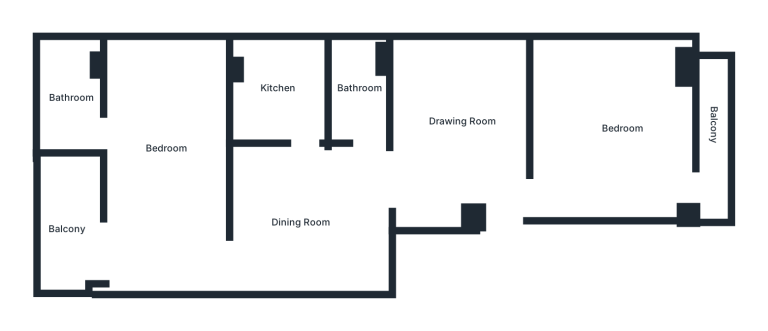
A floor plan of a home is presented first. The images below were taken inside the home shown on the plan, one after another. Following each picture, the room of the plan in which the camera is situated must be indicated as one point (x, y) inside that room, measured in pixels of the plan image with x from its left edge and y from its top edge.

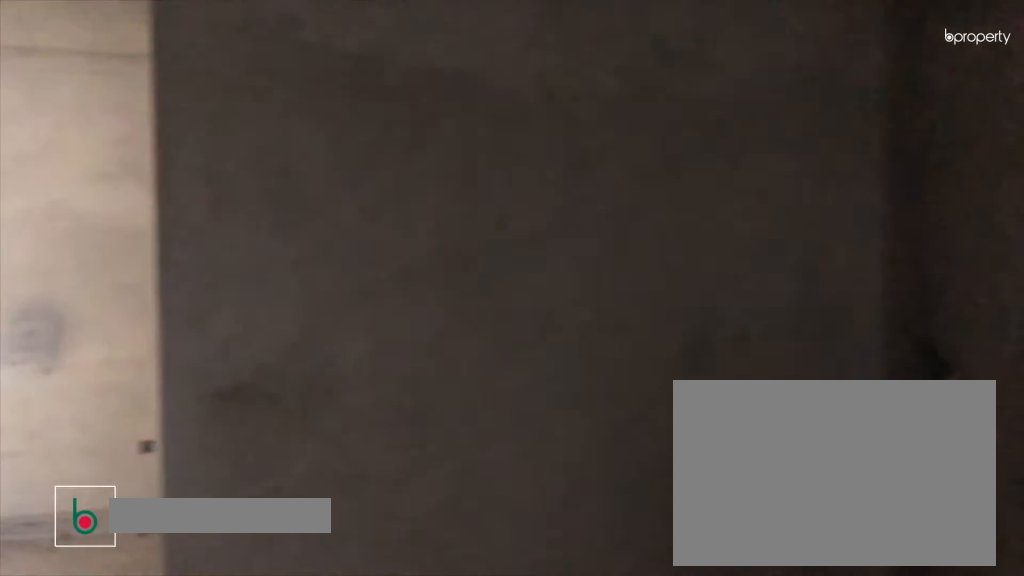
(453, 133)
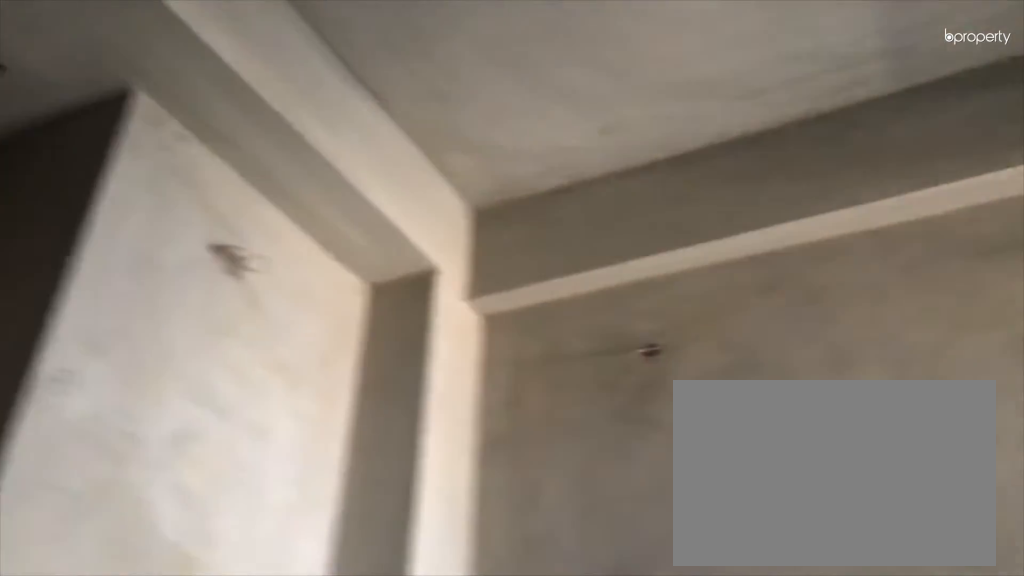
(305, 223)
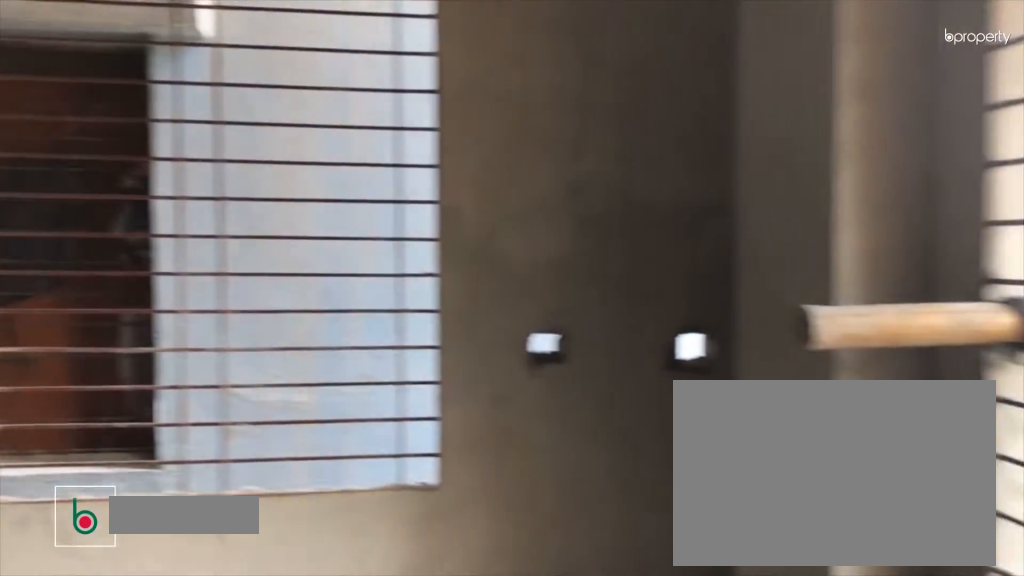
(609, 131)
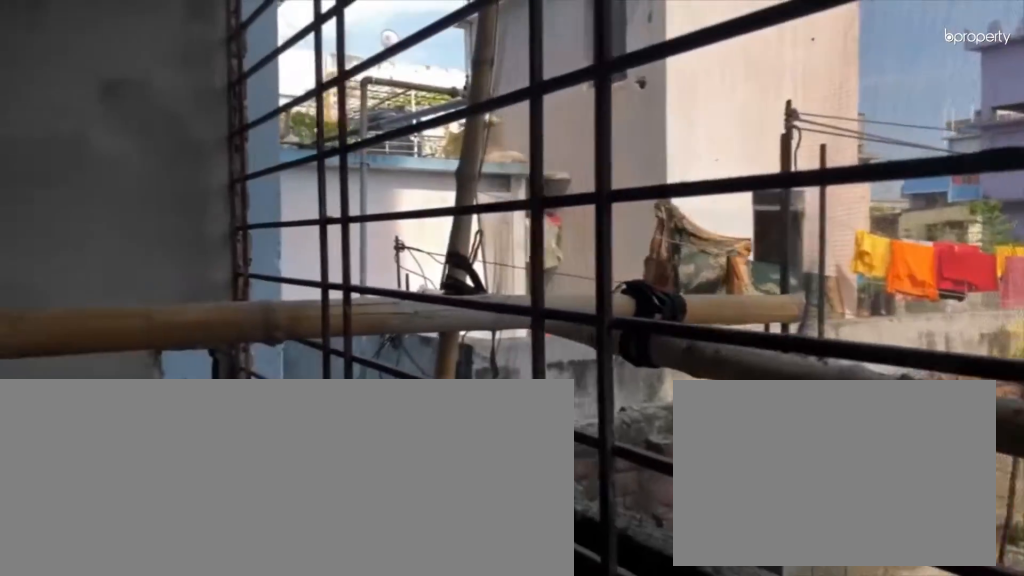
(713, 167)
